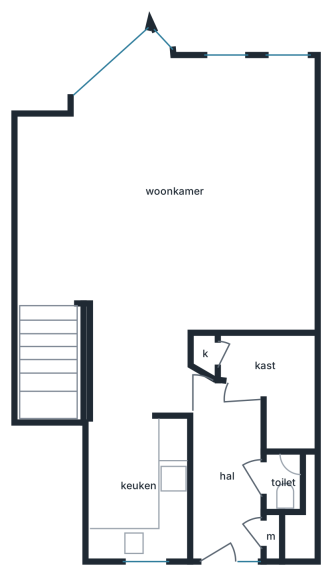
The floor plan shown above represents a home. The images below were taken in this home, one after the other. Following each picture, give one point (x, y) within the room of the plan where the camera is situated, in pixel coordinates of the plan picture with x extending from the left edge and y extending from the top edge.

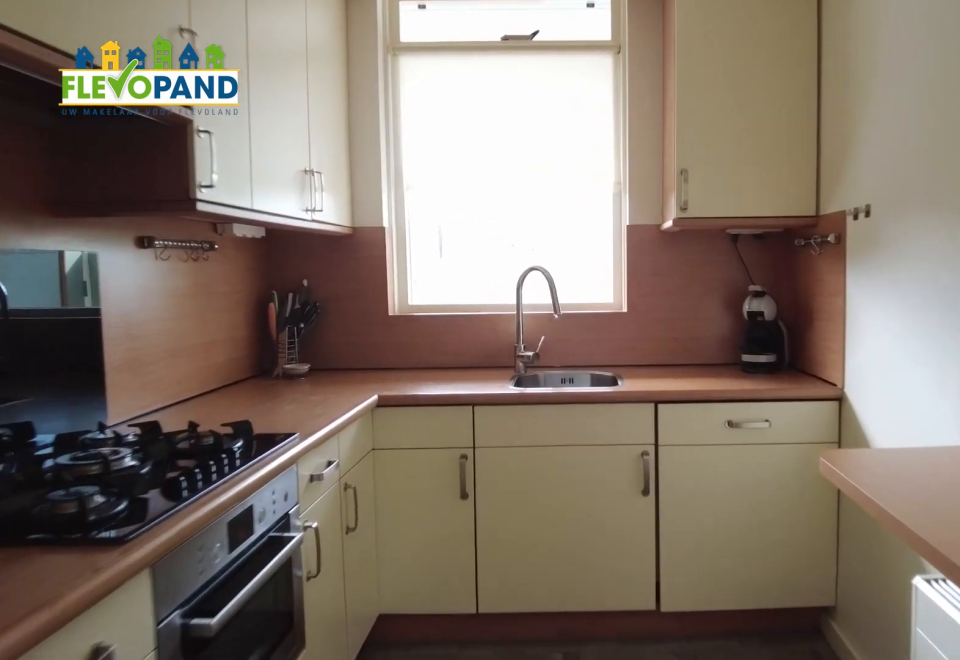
(139, 487)
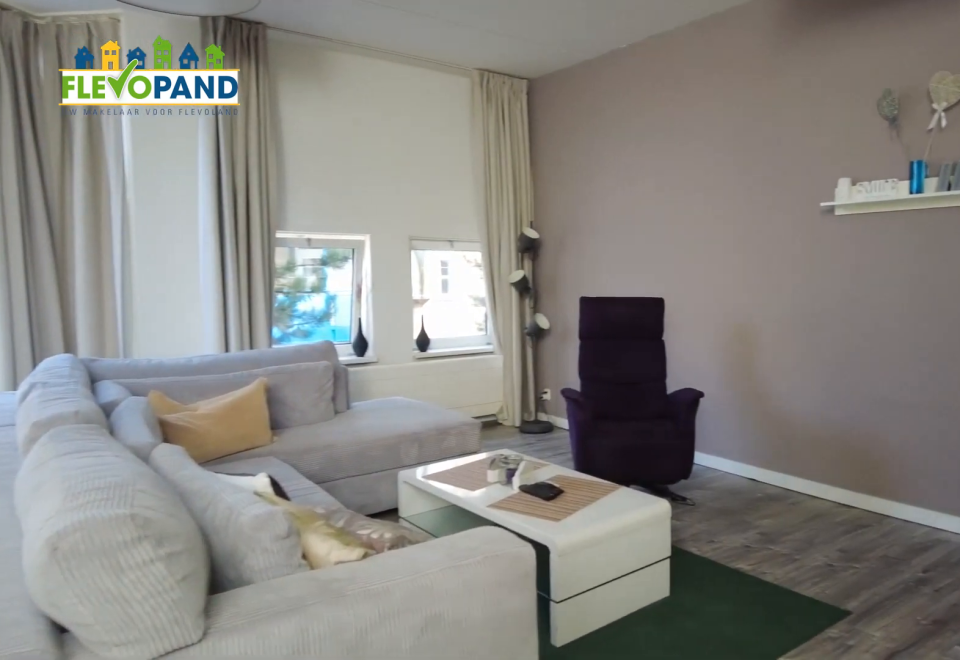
(173, 277)
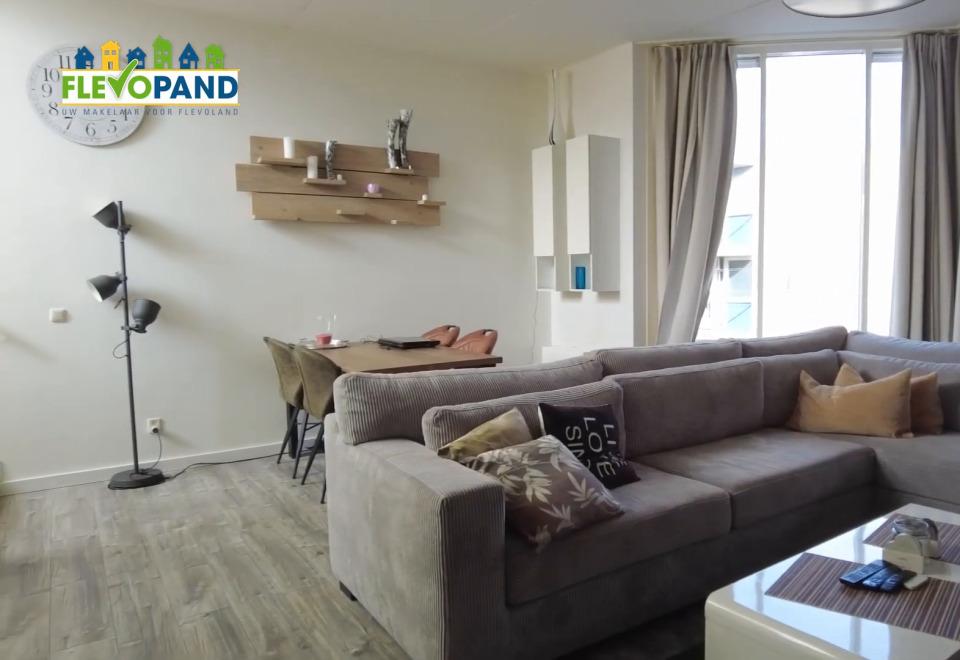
(173, 277)
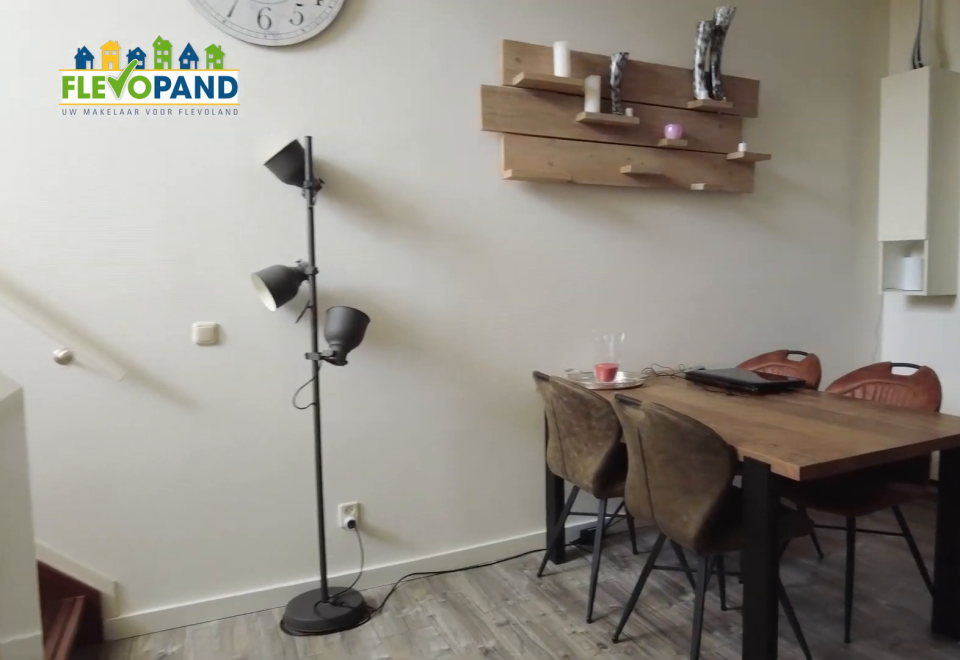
(173, 277)
